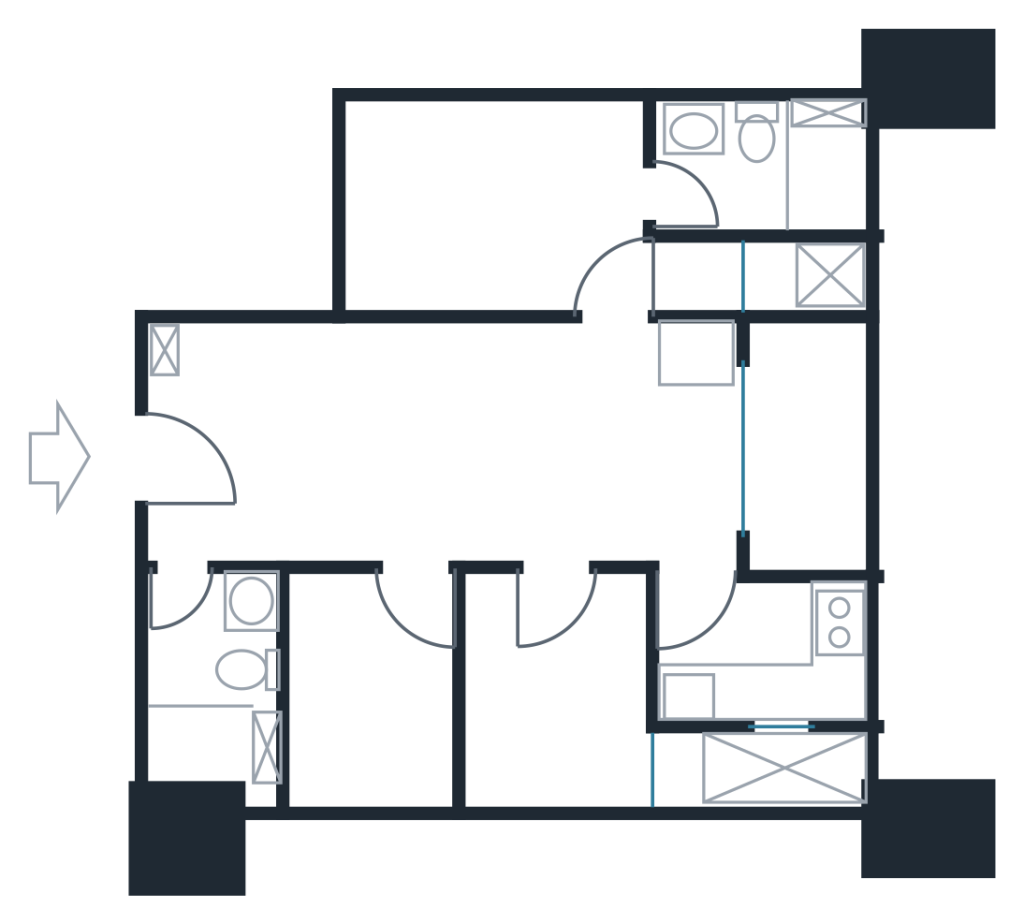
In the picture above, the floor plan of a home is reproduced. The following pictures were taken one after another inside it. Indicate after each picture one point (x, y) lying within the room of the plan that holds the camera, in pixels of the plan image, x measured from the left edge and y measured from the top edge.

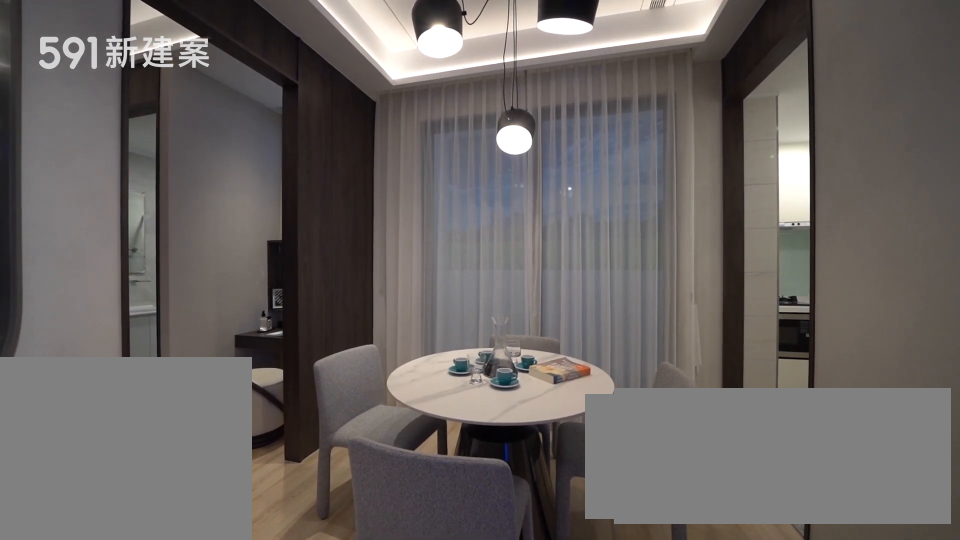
(623, 440)
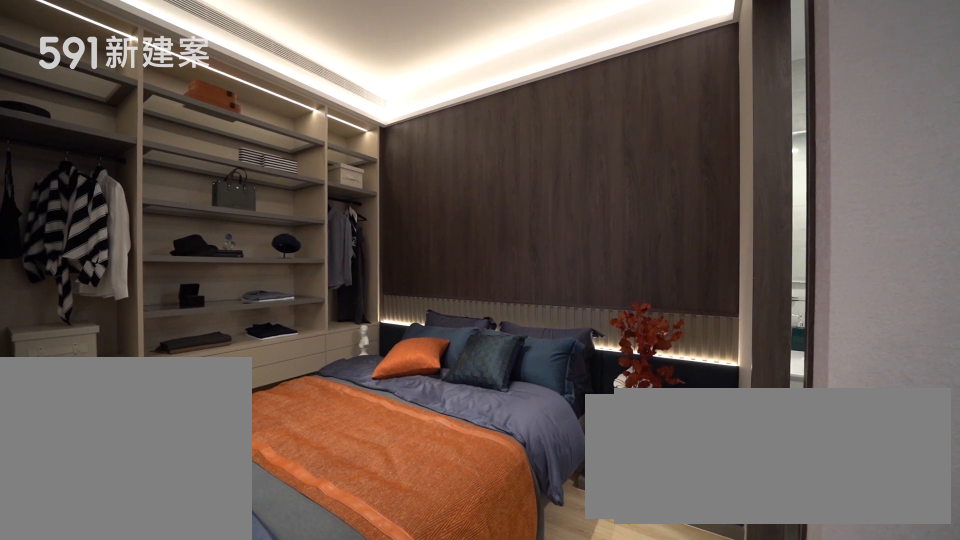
(512, 210)
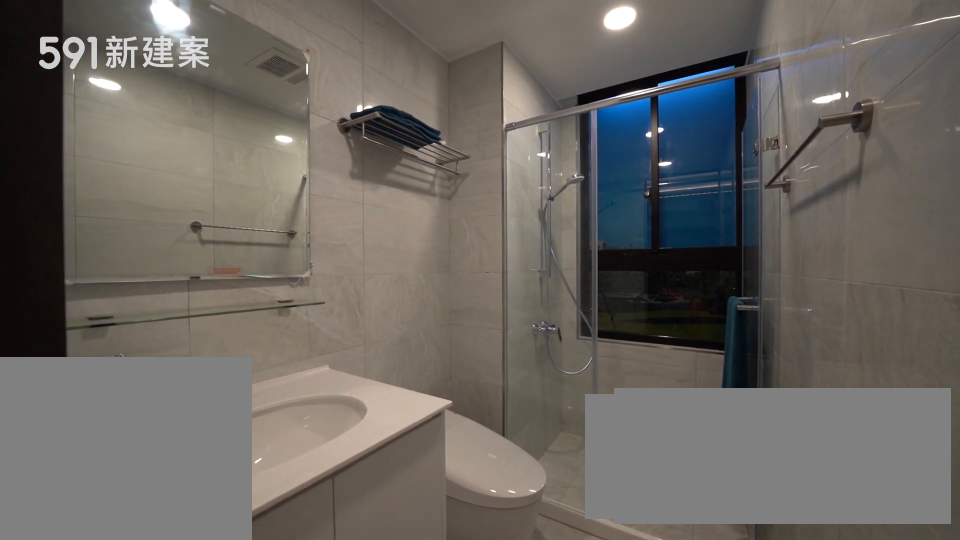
(762, 165)
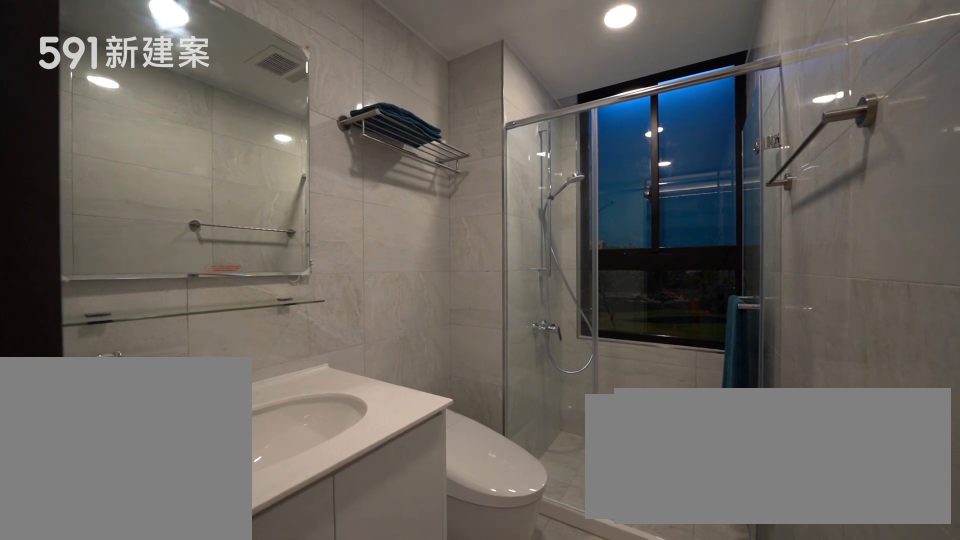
(762, 165)
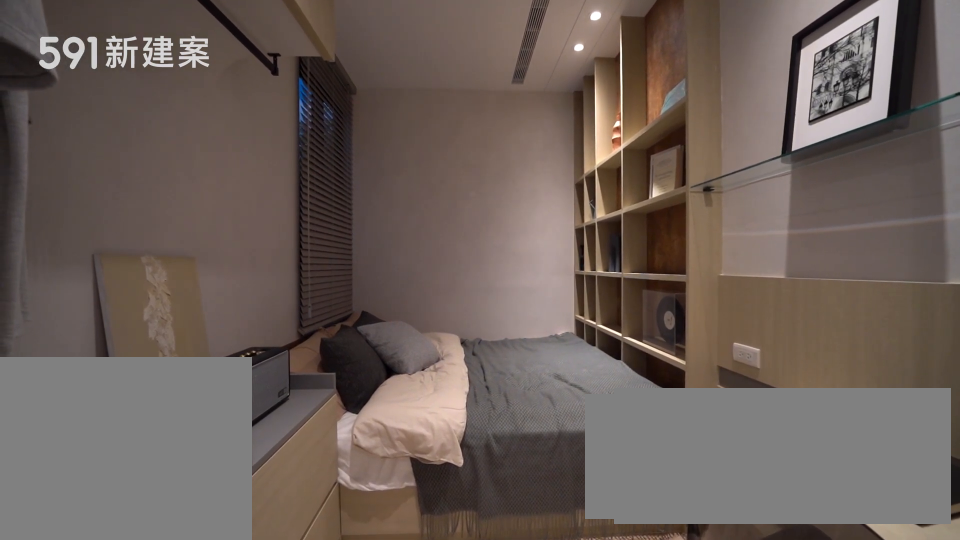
(554, 696)
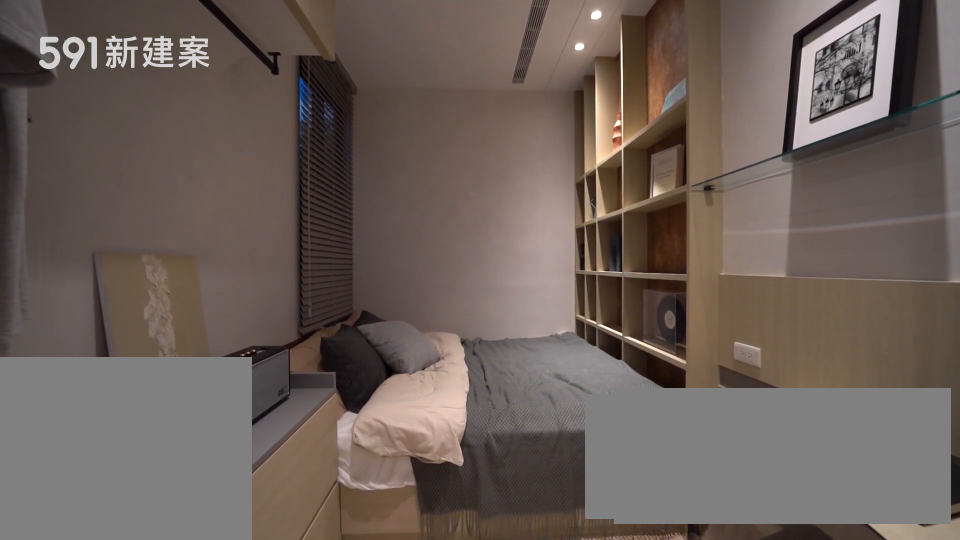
(554, 696)
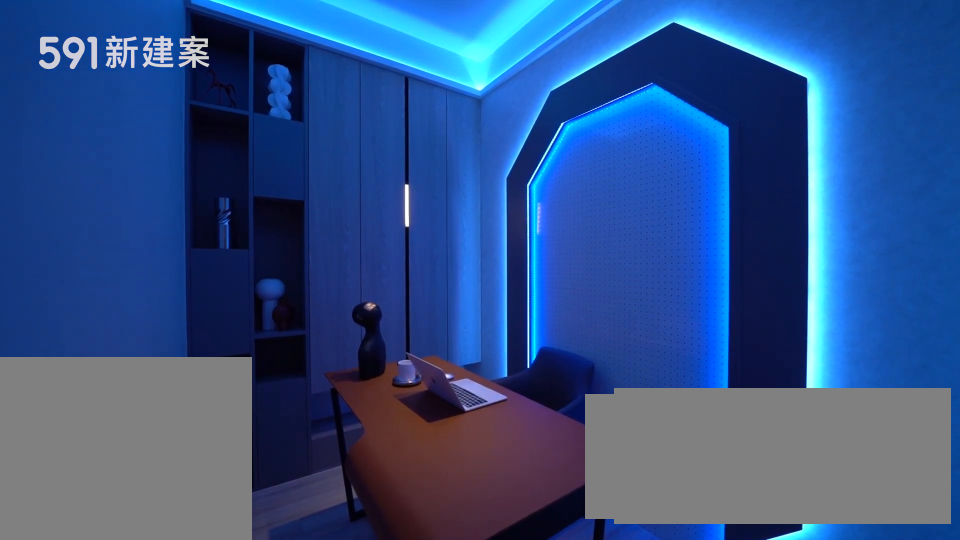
(366, 690)
